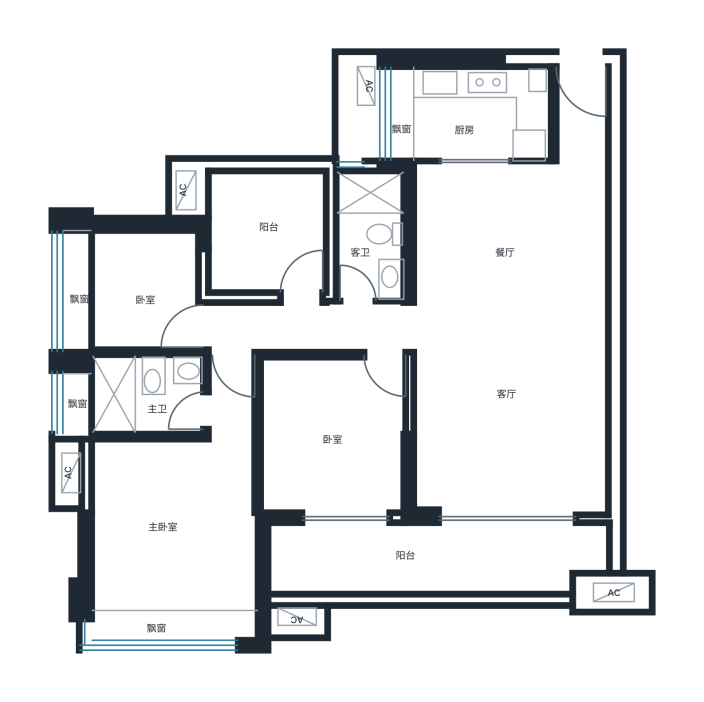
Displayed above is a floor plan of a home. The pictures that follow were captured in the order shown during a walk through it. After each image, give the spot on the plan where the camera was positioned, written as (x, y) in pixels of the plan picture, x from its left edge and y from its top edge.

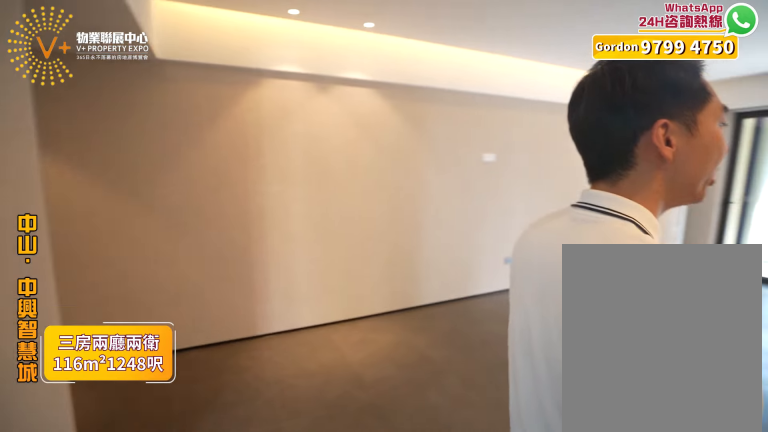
(477, 116)
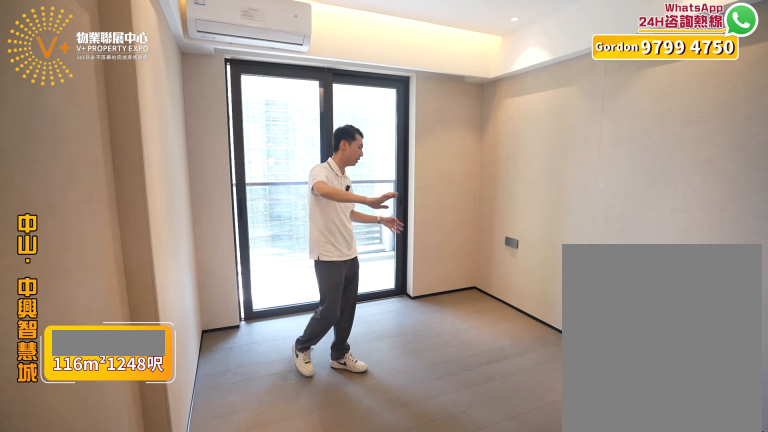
(333, 421)
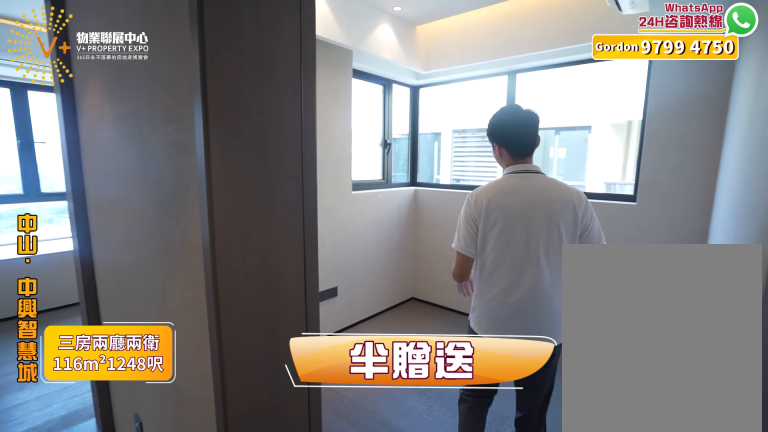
(281, 222)
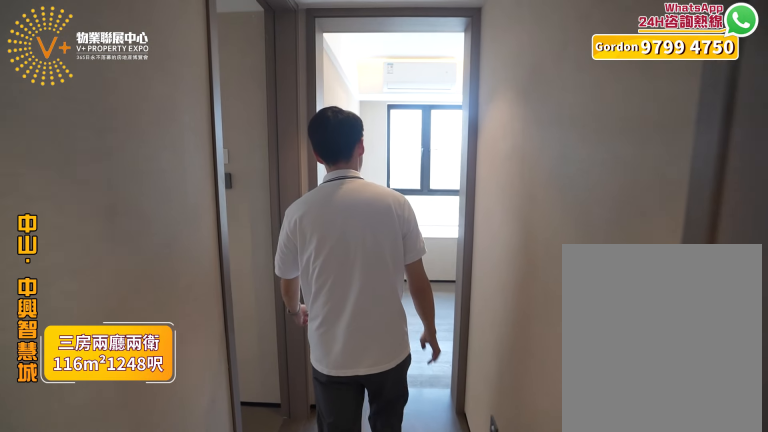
(286, 226)
